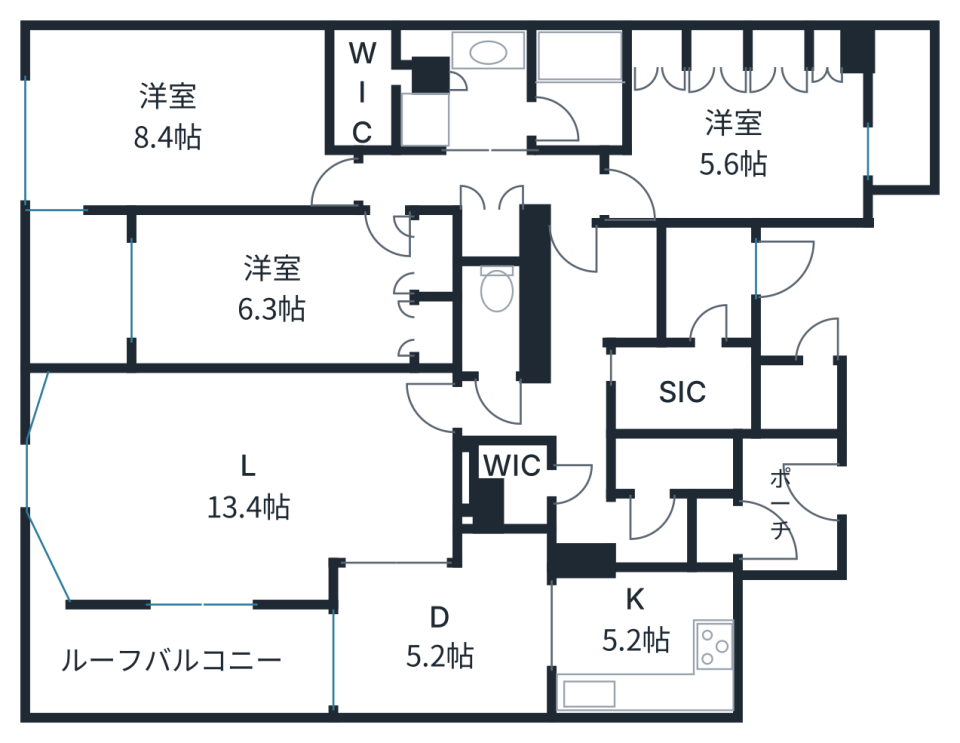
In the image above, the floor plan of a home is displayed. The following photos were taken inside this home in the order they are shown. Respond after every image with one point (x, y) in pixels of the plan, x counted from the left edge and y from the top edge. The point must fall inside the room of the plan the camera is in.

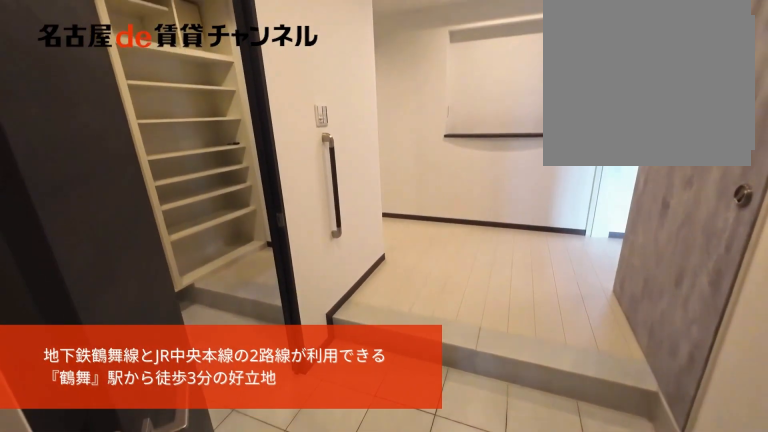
(707, 283)
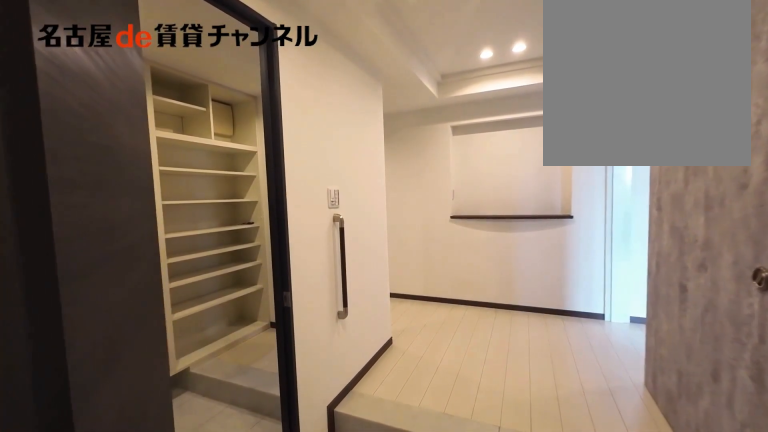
(707, 283)
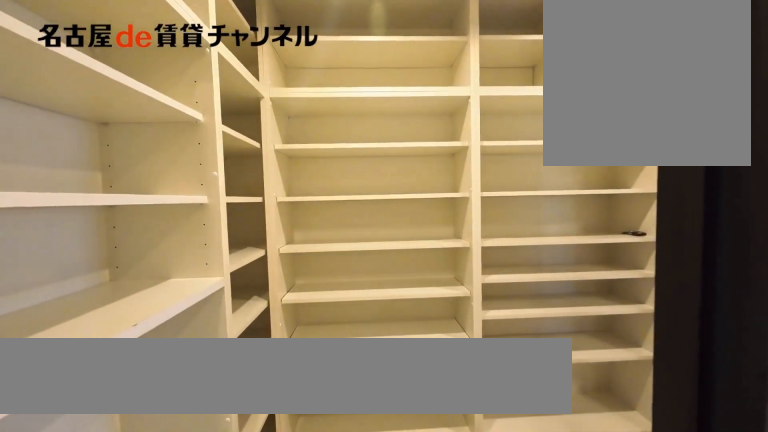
(683, 389)
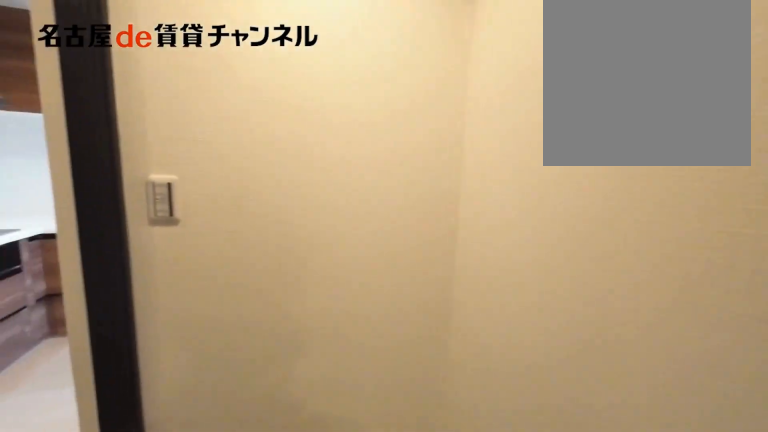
(611, 507)
